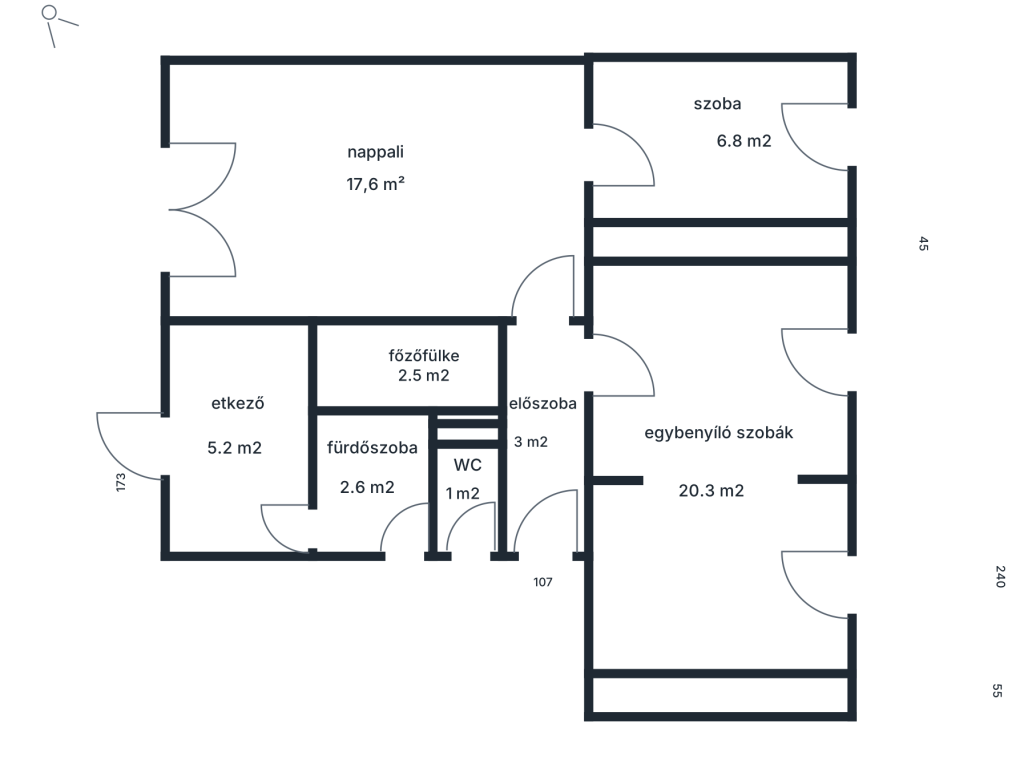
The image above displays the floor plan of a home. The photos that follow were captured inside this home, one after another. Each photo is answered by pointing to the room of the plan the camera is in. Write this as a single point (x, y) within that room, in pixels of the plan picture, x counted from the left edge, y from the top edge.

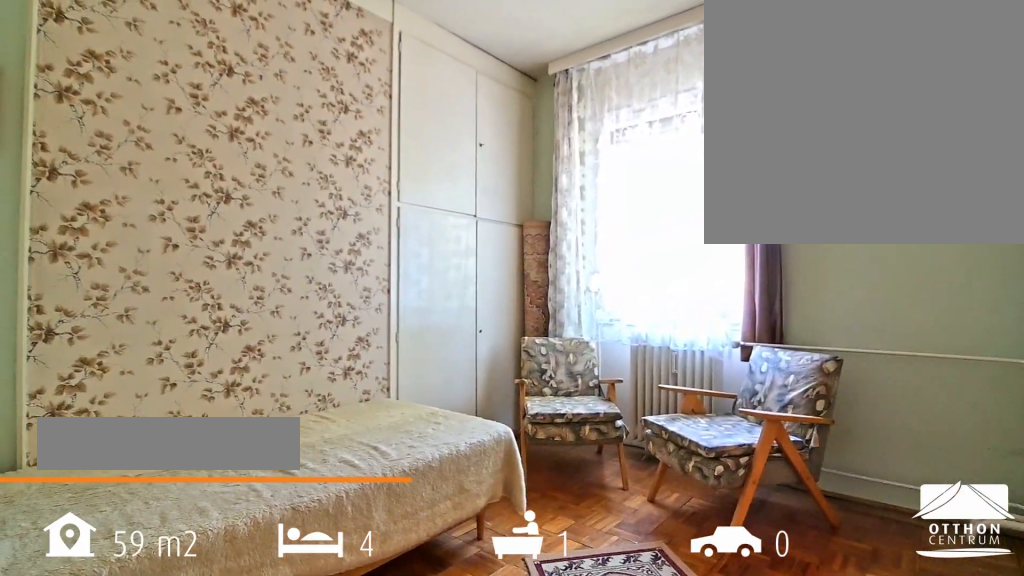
(710, 443)
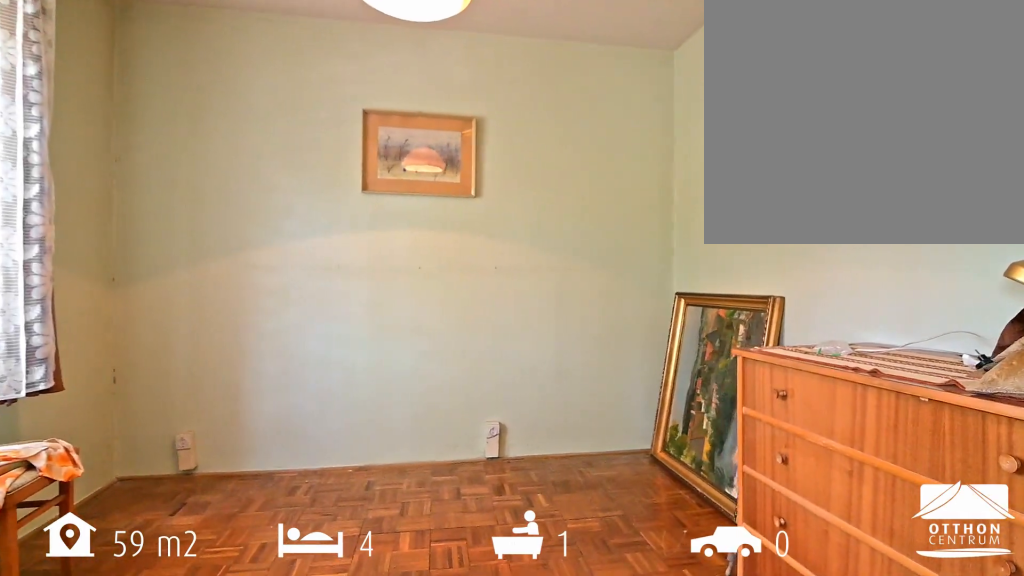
(710, 443)
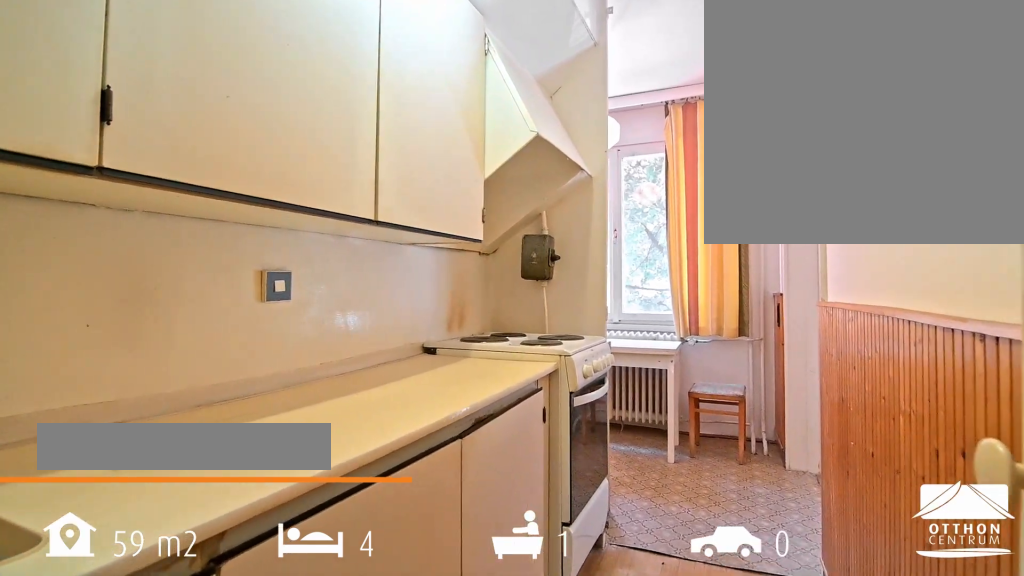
(403, 368)
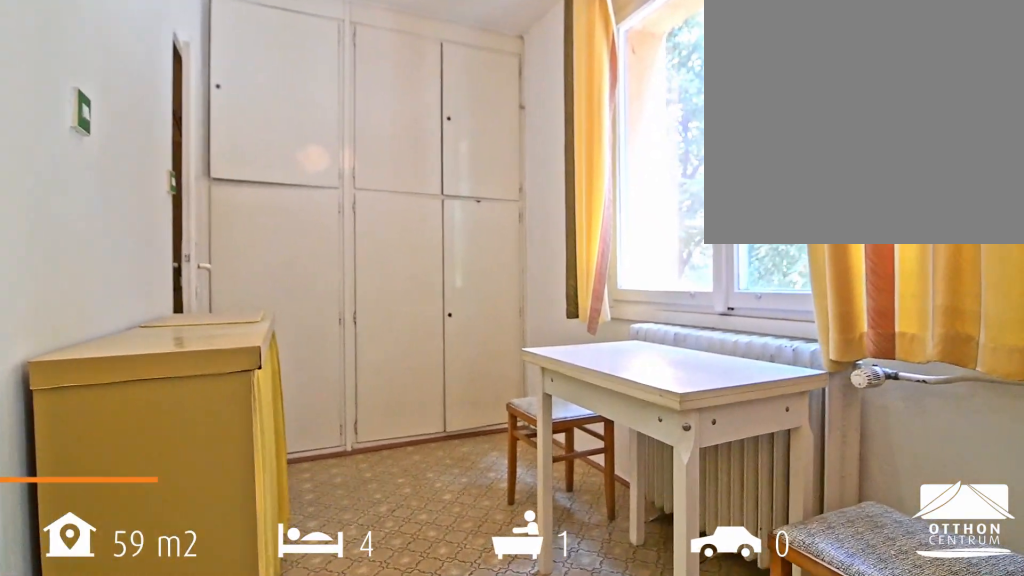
(238, 428)
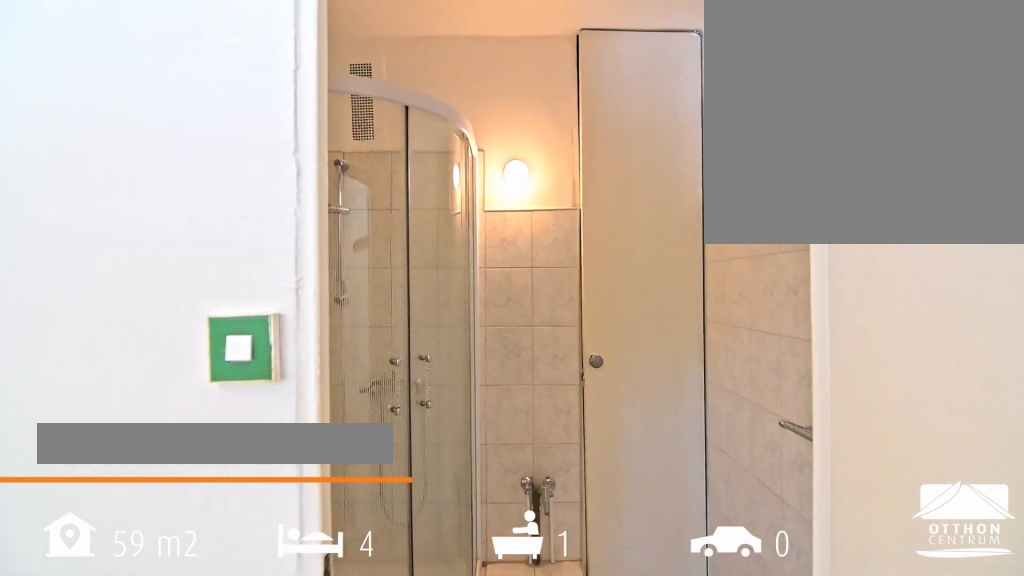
(374, 488)
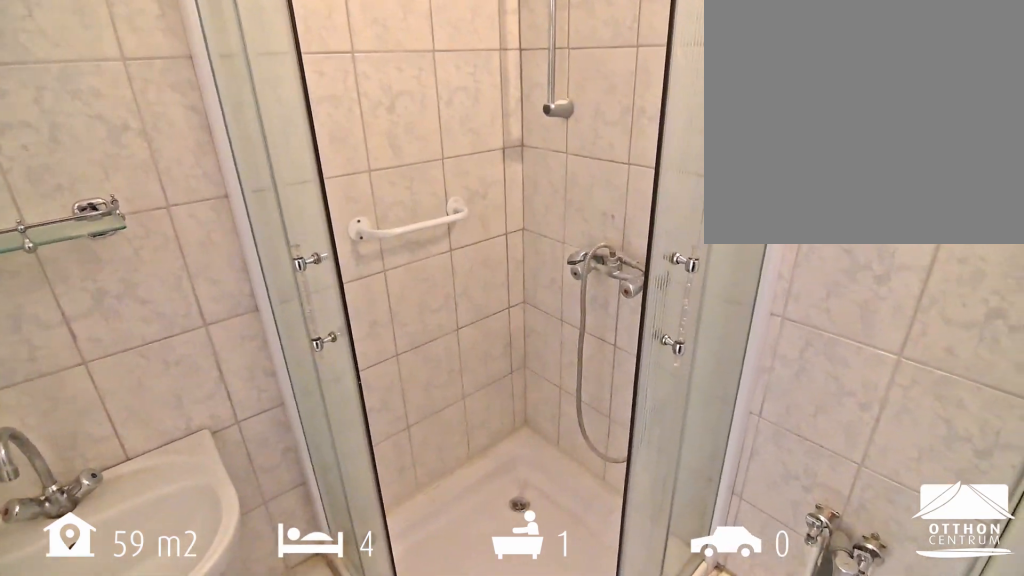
(374, 488)
